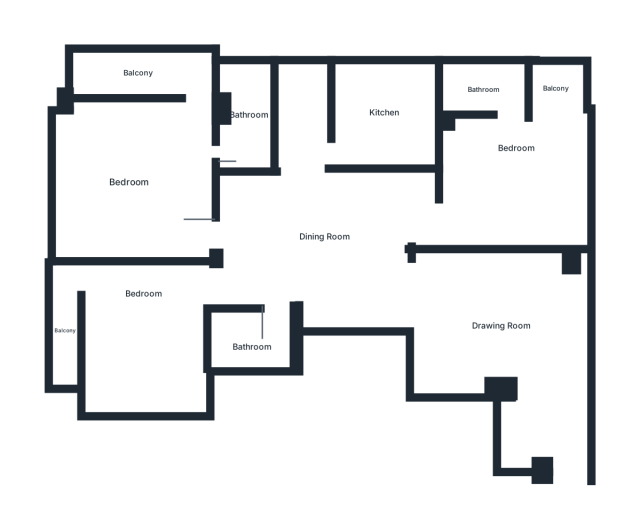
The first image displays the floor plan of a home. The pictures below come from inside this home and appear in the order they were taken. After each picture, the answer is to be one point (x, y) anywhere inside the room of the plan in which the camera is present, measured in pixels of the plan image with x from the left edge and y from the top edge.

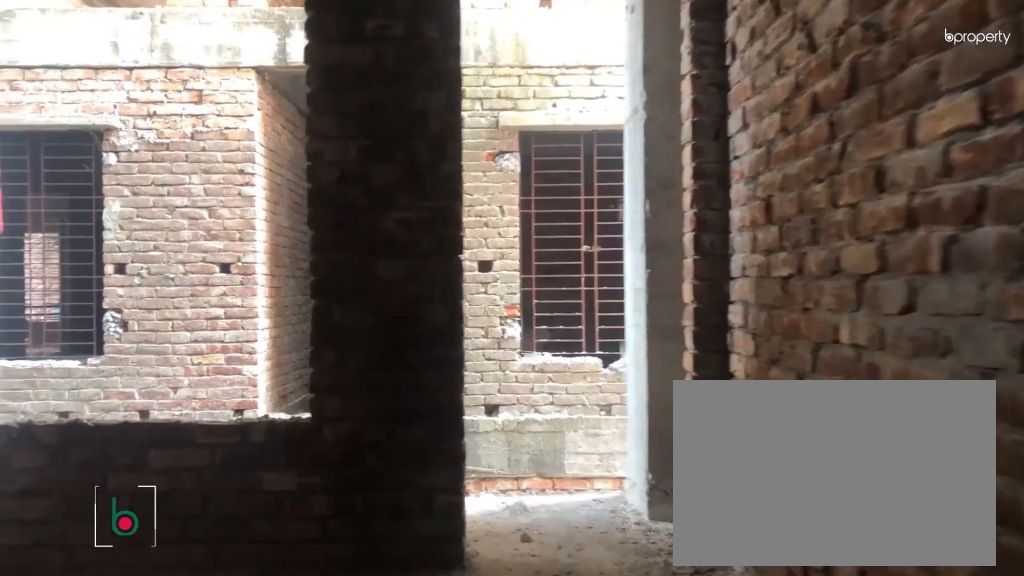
(141, 342)
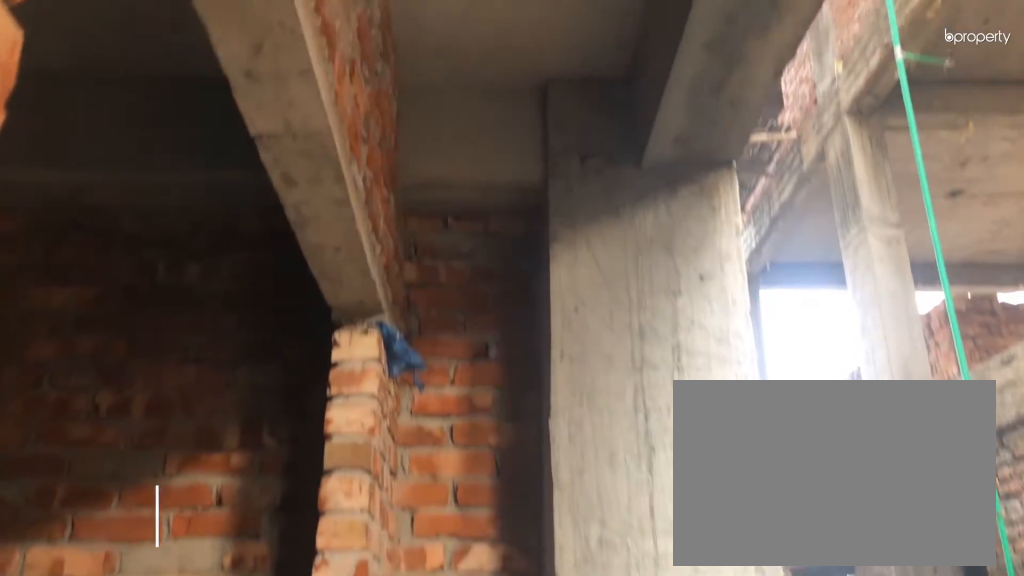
(69, 332)
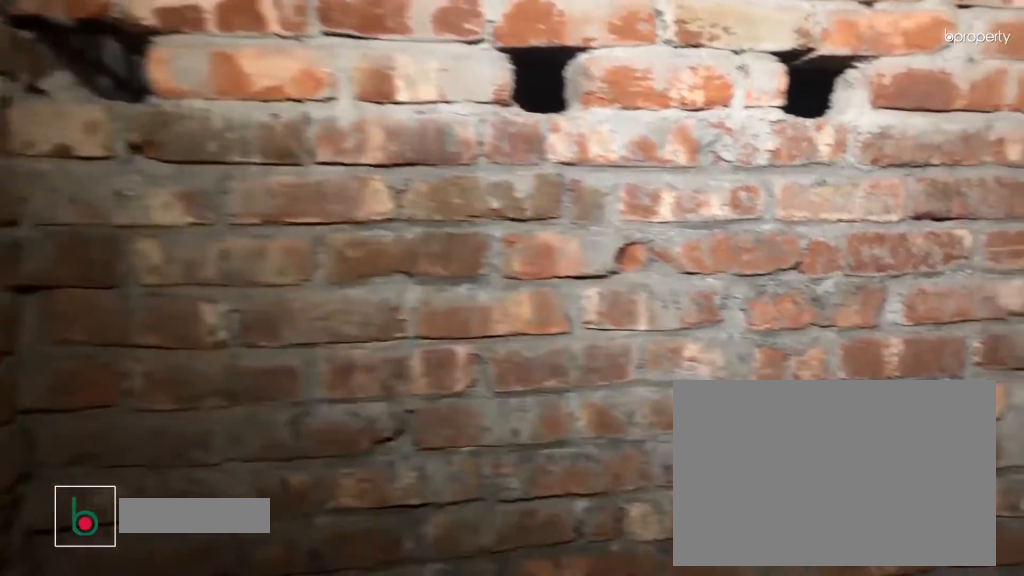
(252, 346)
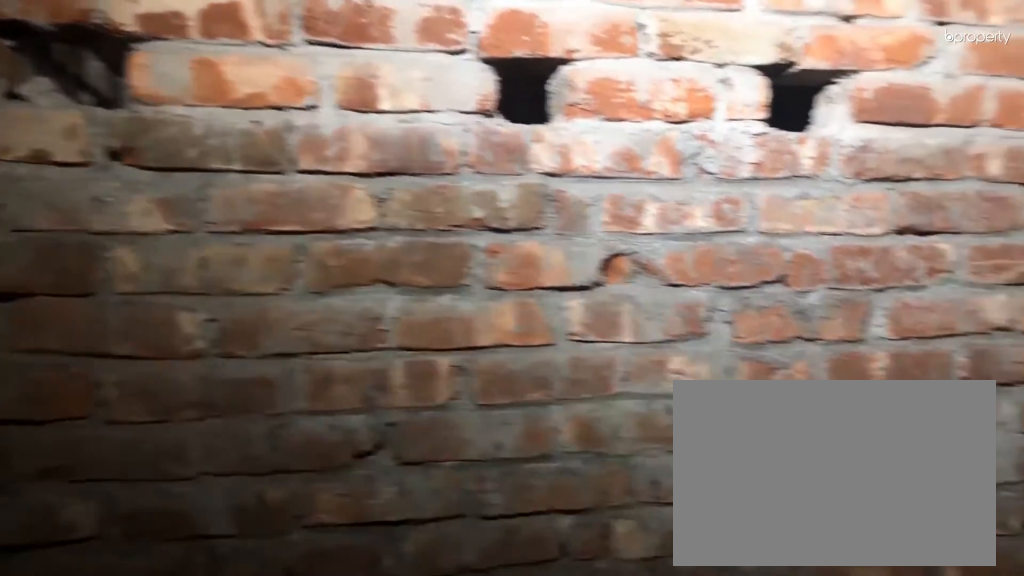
(251, 346)
